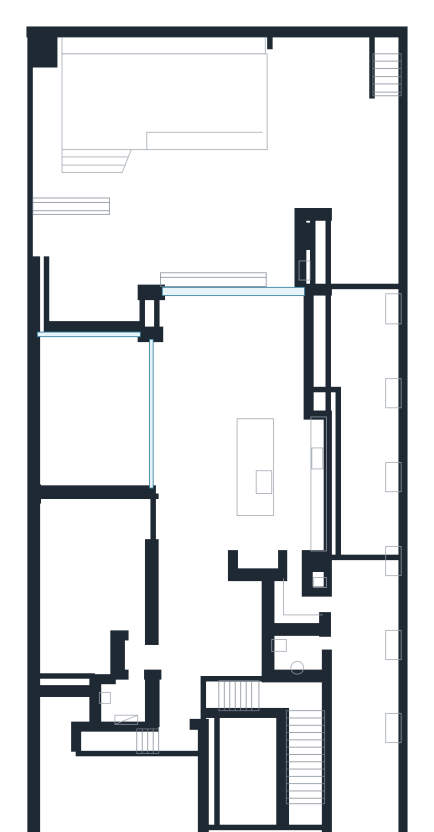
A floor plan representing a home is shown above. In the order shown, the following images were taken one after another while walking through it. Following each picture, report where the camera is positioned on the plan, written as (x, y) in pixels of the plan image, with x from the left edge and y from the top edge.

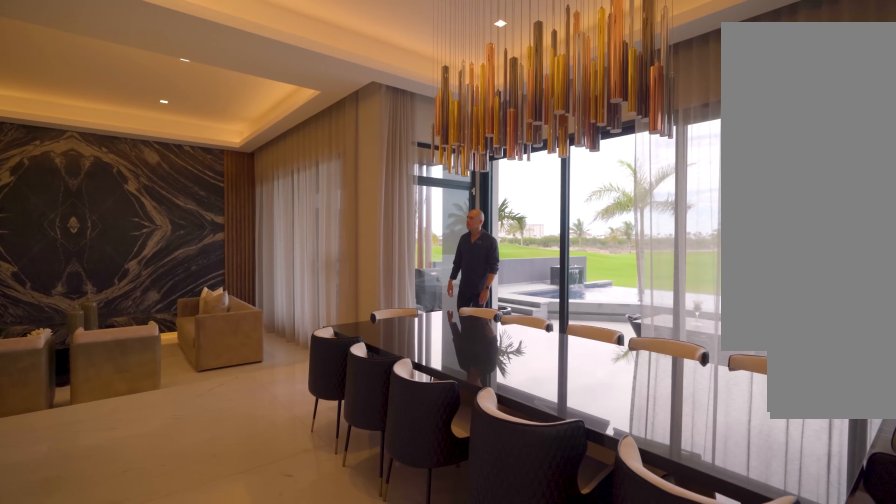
(245, 395)
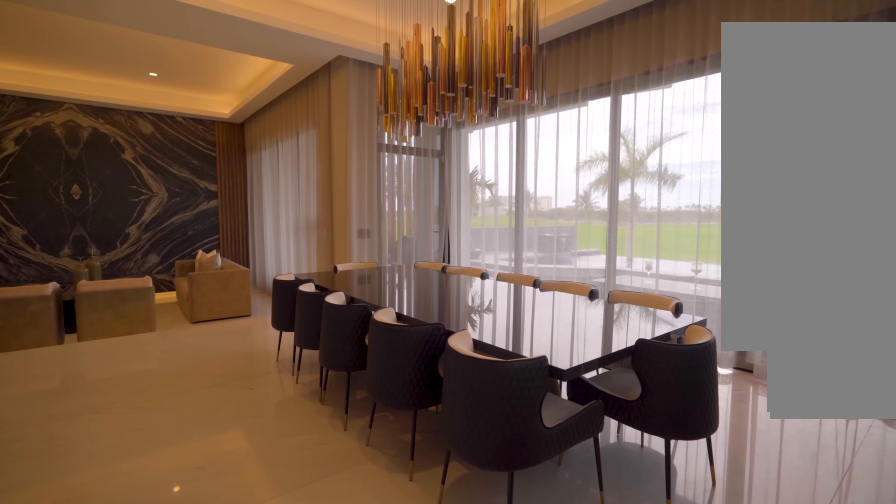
(267, 398)
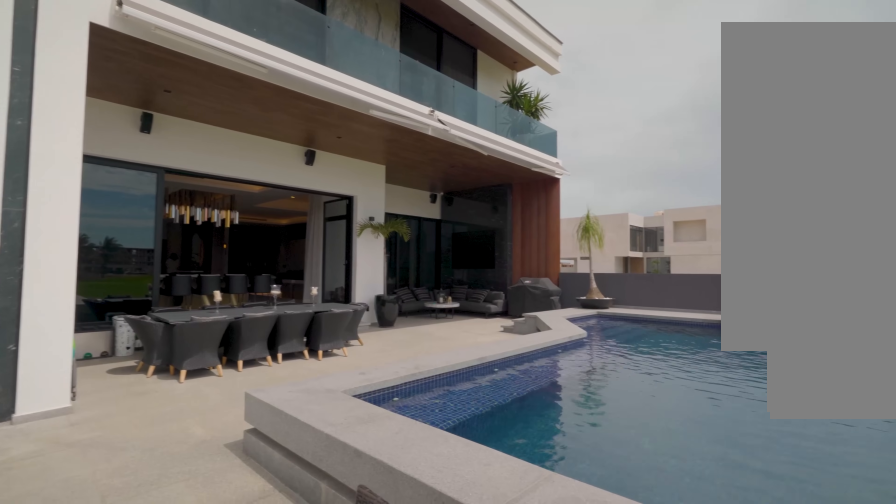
(299, 106)
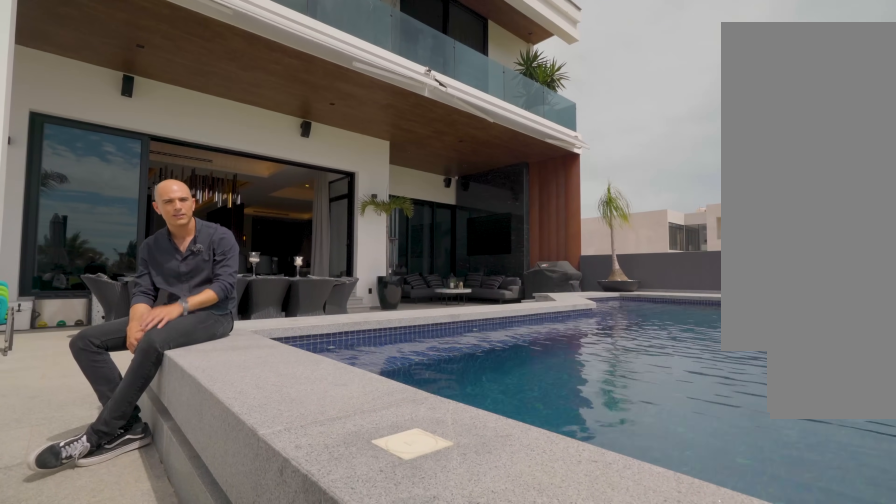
(299, 105)
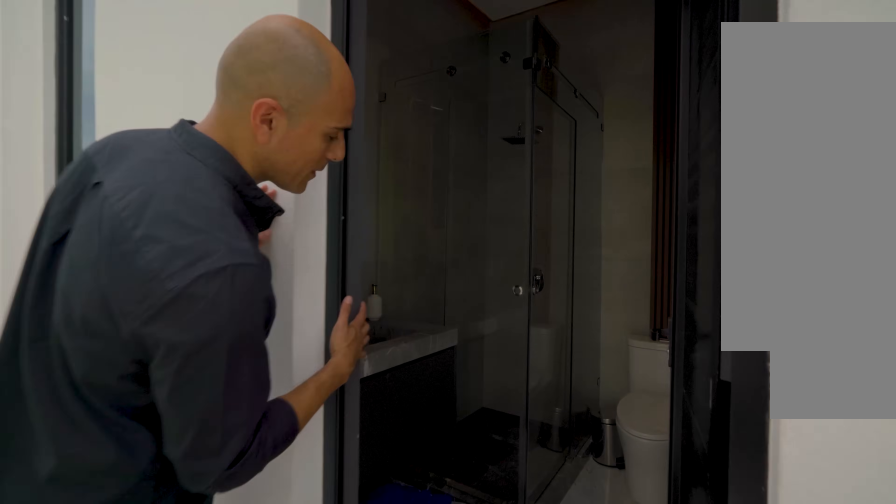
(328, 643)
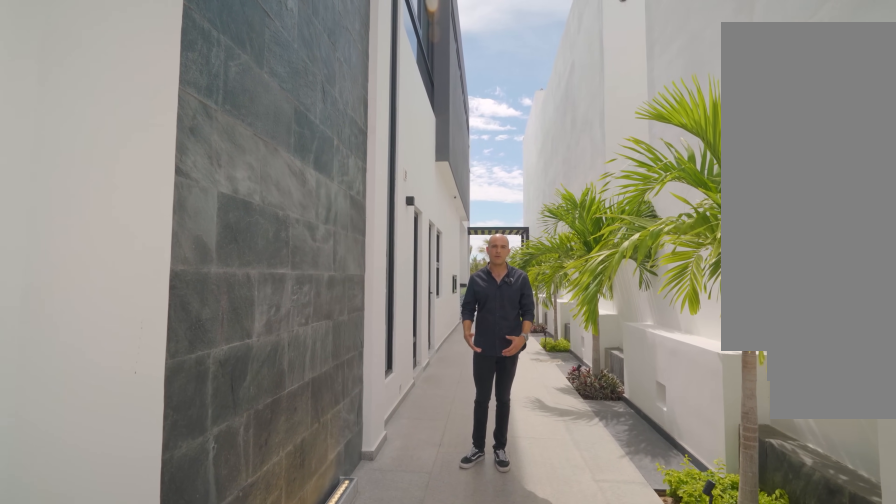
(370, 809)
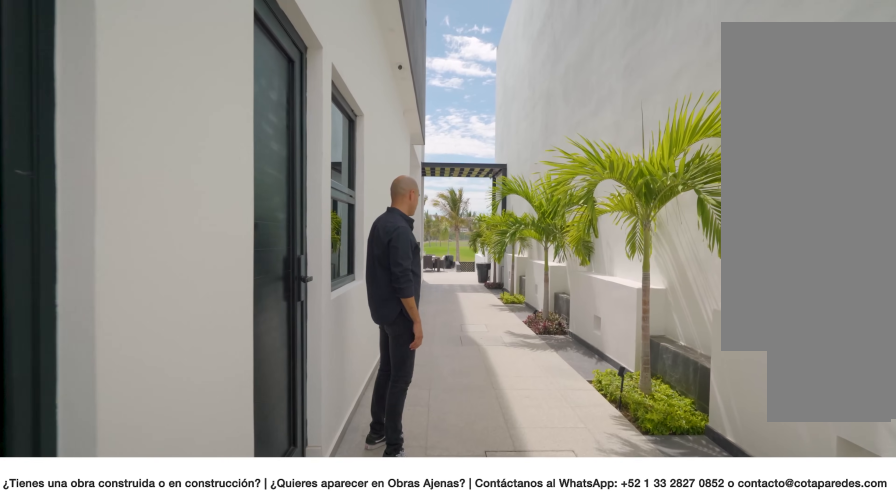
(366, 648)
